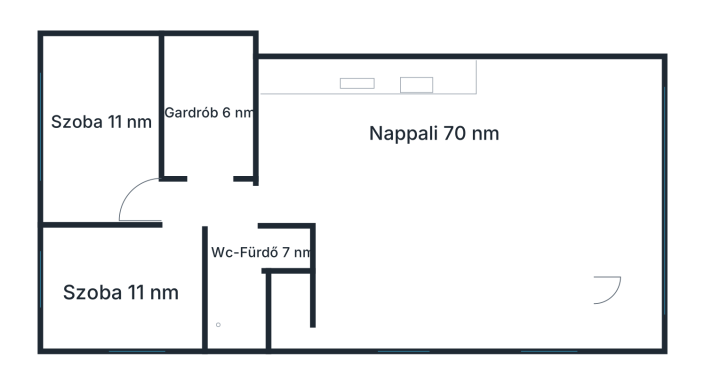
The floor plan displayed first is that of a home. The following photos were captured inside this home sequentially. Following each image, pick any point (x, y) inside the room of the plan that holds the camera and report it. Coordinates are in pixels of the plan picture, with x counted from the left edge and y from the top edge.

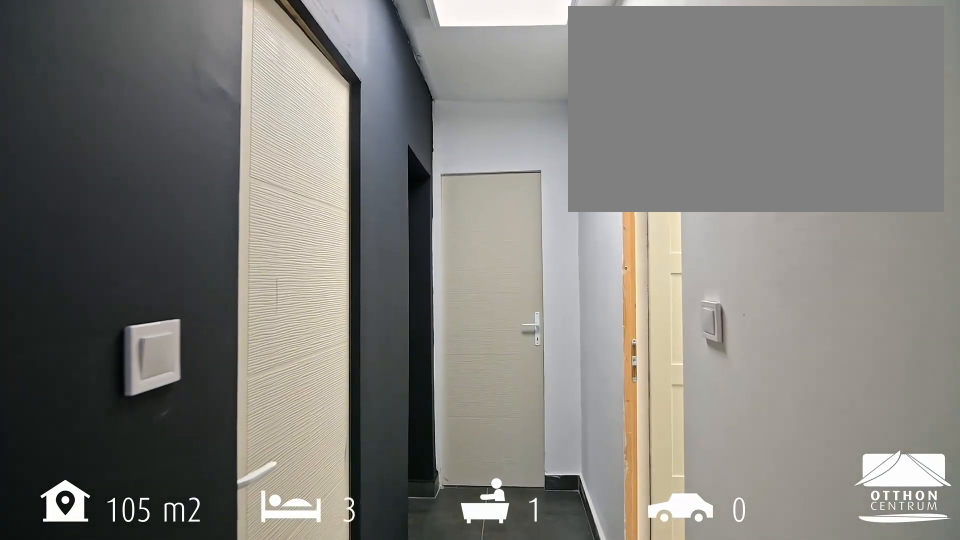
(208, 202)
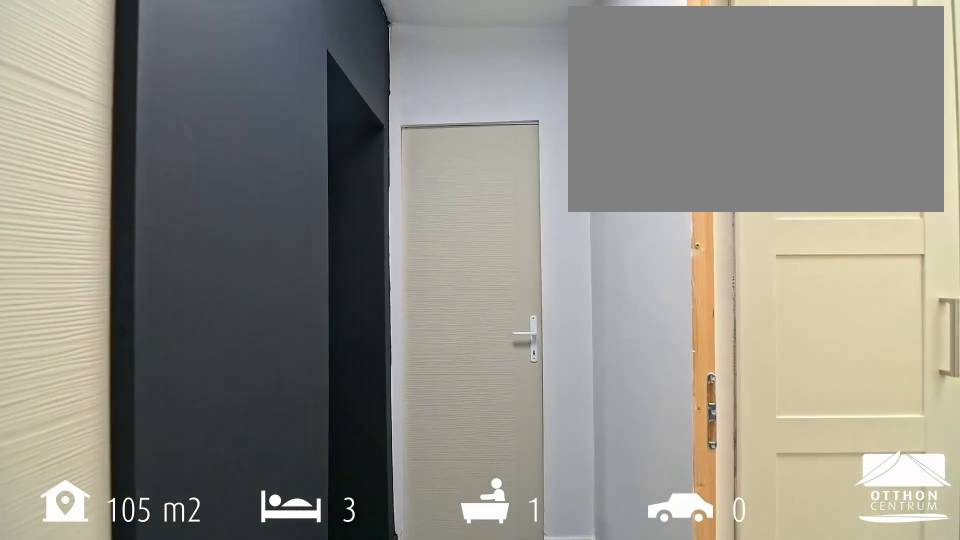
(208, 202)
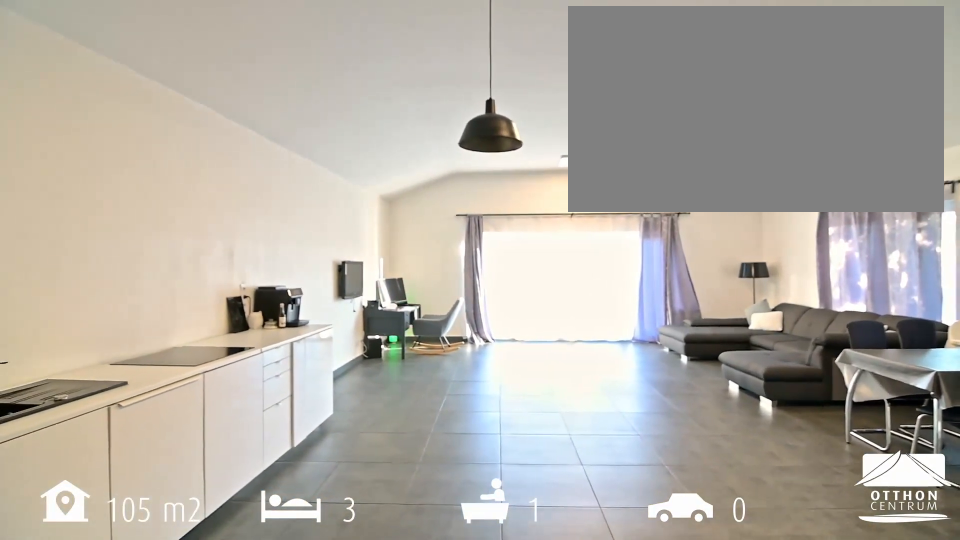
(459, 210)
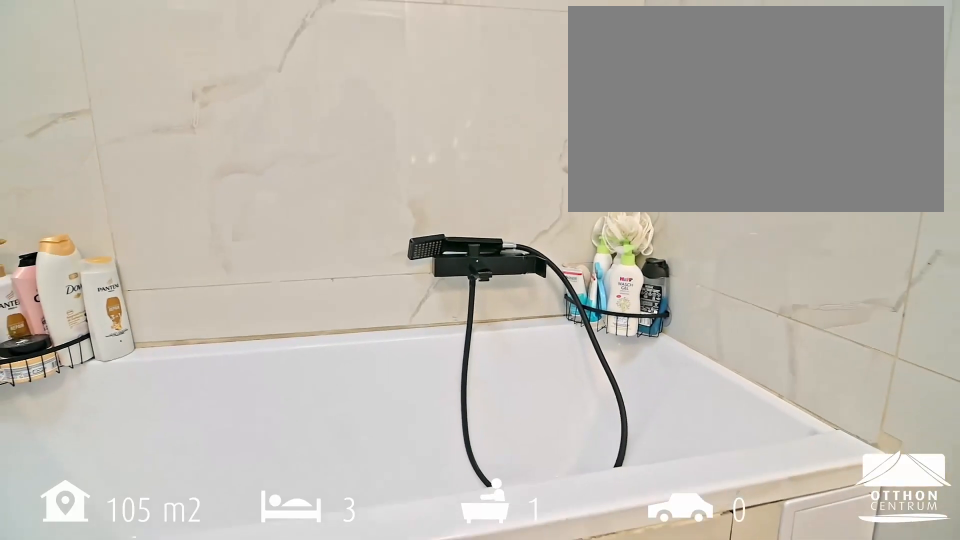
(235, 278)
